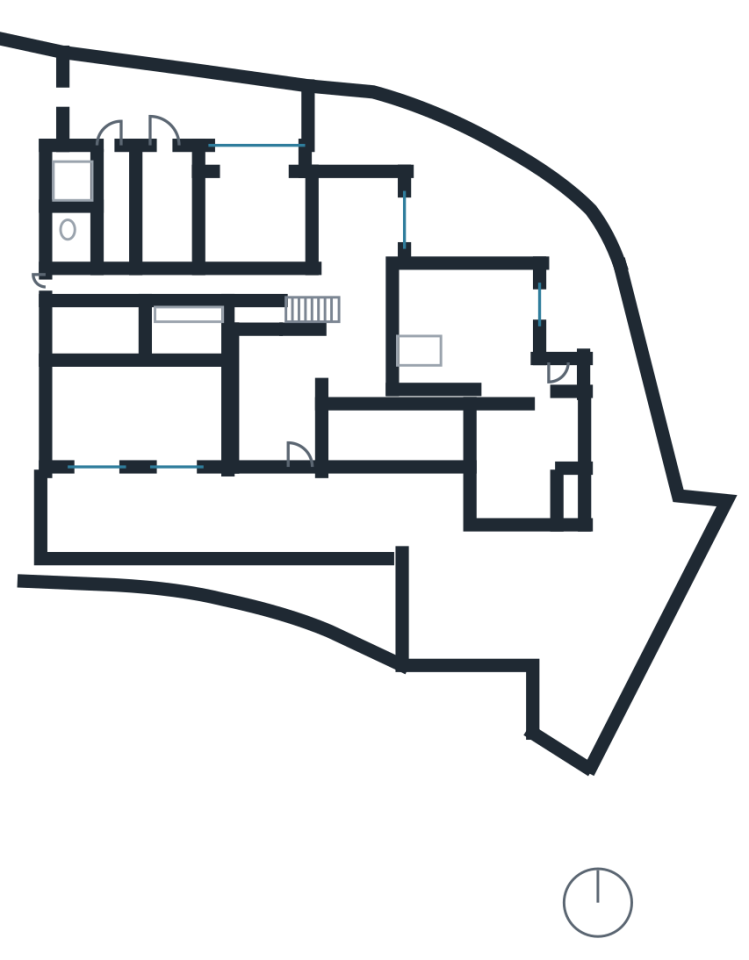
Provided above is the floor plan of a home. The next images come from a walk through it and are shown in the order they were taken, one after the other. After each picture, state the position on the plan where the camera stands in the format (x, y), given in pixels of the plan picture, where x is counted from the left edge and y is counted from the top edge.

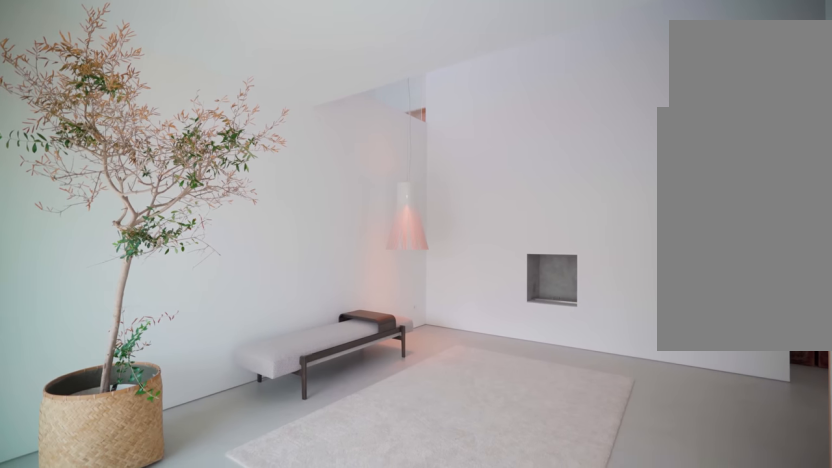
(299, 452)
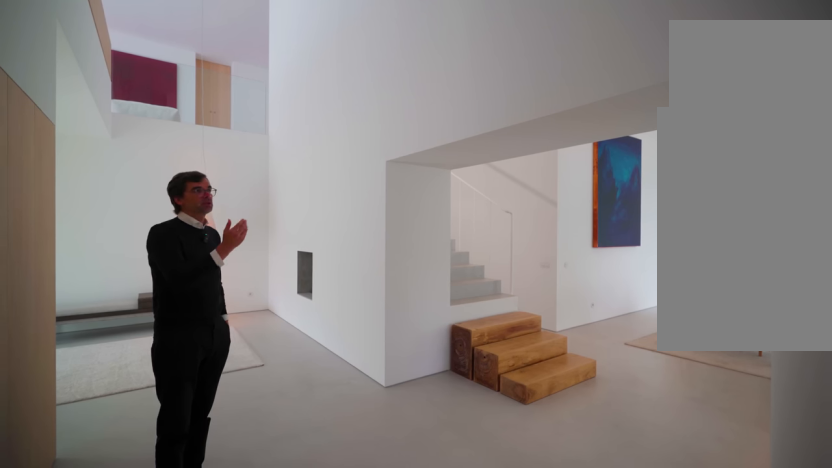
(374, 356)
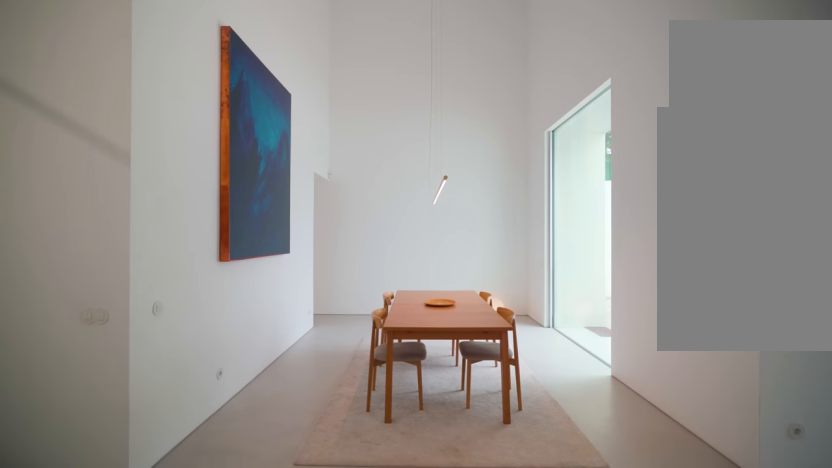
(358, 315)
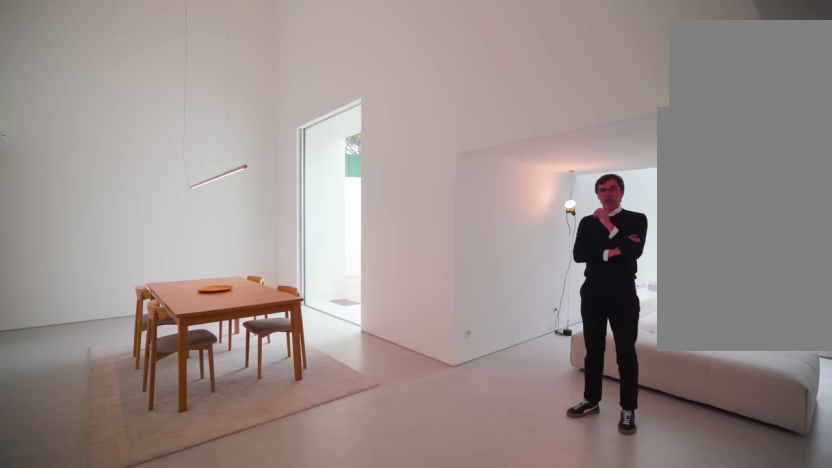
(358, 315)
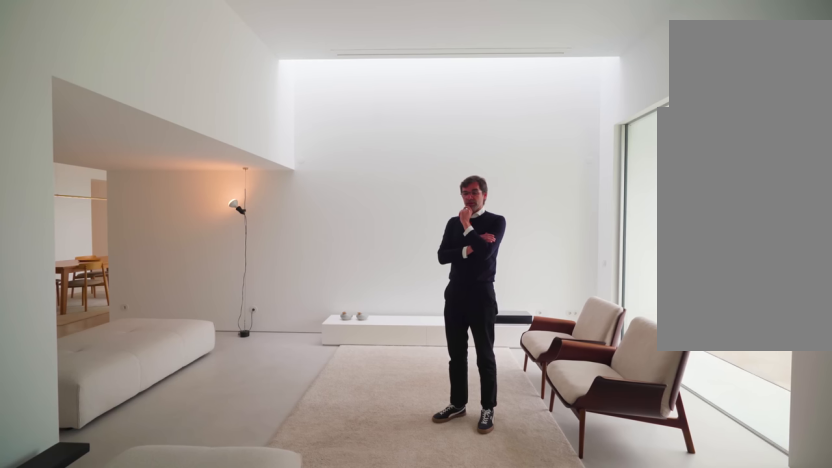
(495, 340)
